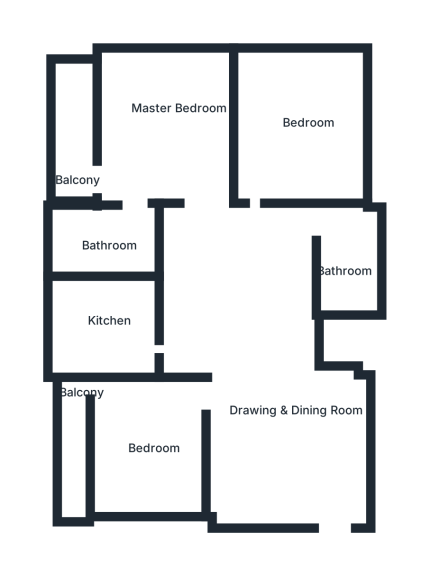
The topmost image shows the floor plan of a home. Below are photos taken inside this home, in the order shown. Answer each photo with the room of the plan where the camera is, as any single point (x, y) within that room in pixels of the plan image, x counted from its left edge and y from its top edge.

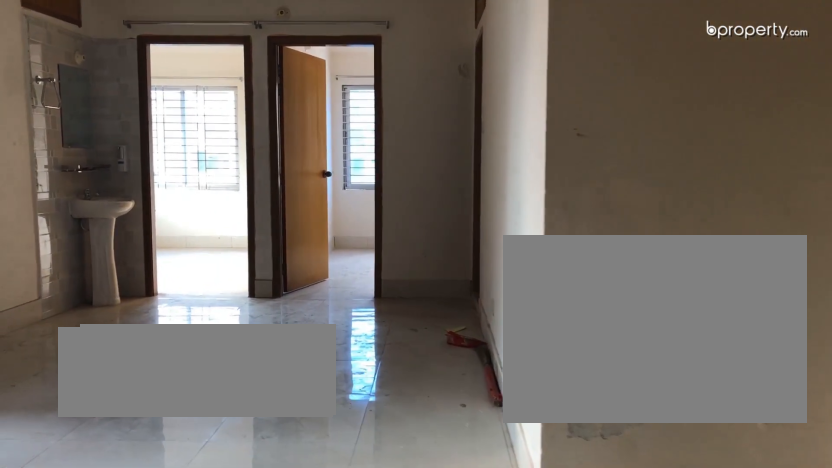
(287, 435)
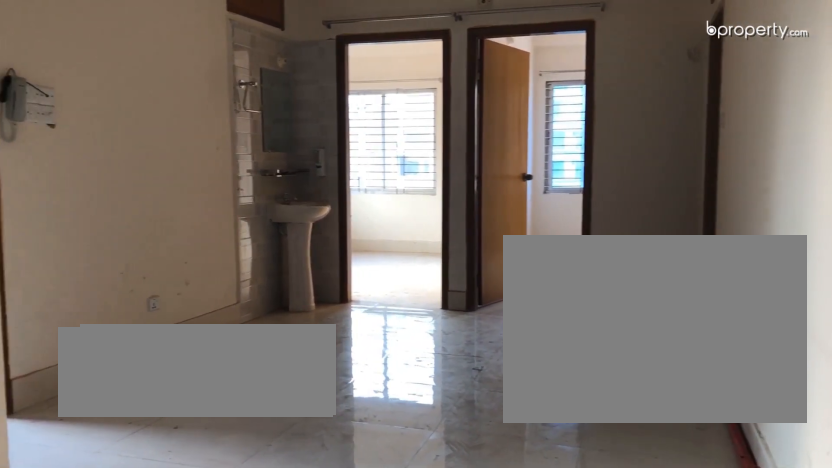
(287, 435)
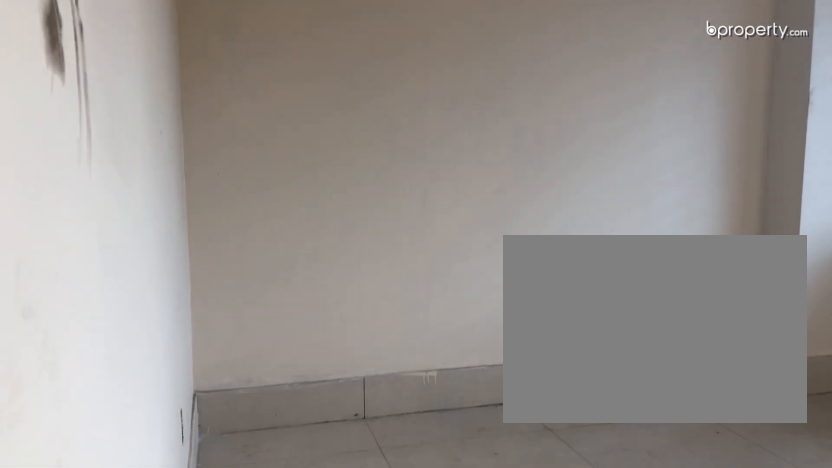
(158, 444)
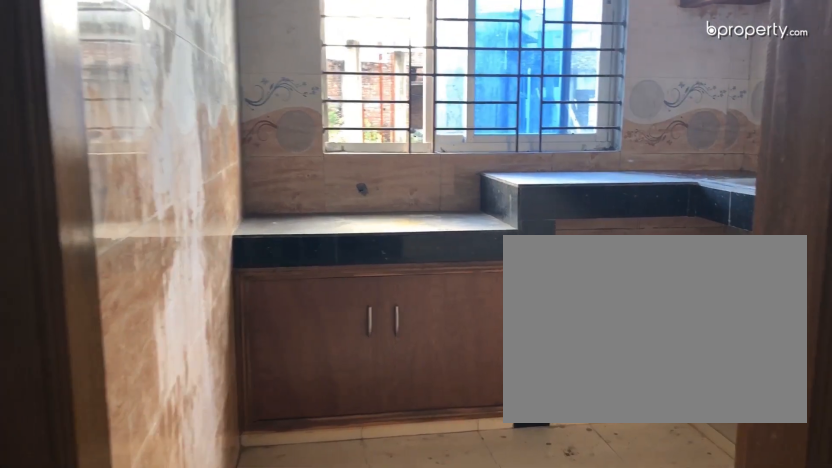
(106, 319)
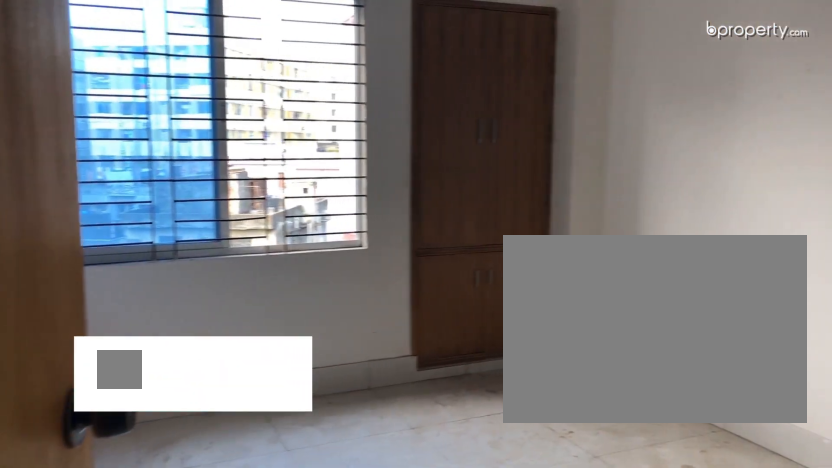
(299, 130)
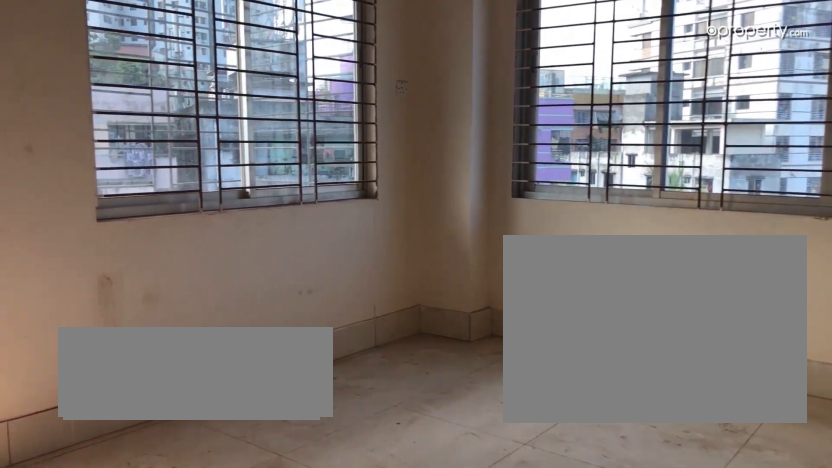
(163, 133)
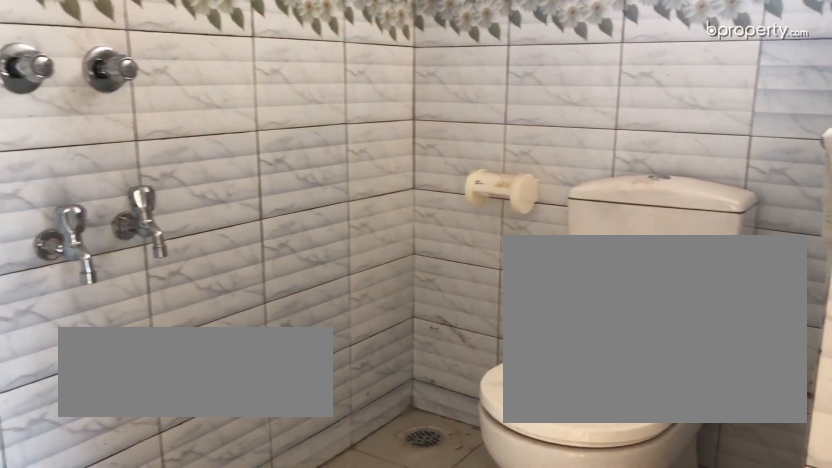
(112, 242)
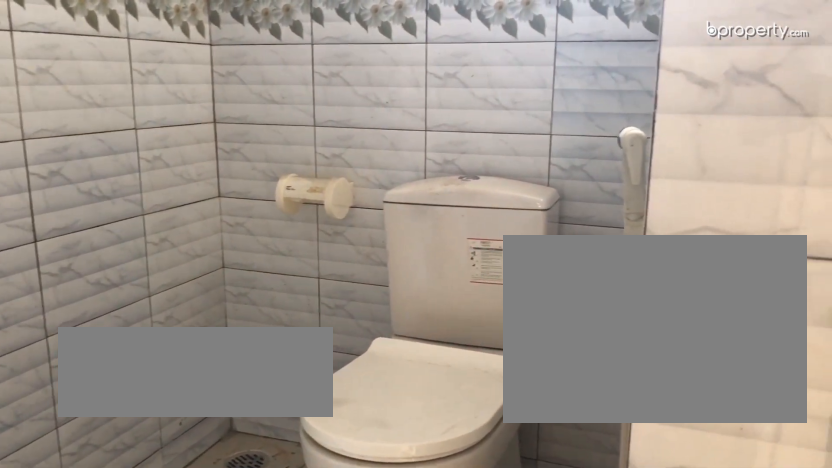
(112, 242)
